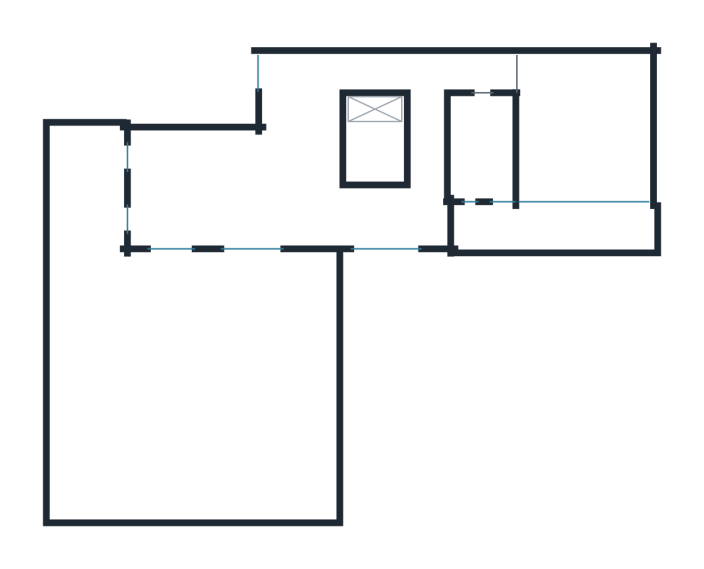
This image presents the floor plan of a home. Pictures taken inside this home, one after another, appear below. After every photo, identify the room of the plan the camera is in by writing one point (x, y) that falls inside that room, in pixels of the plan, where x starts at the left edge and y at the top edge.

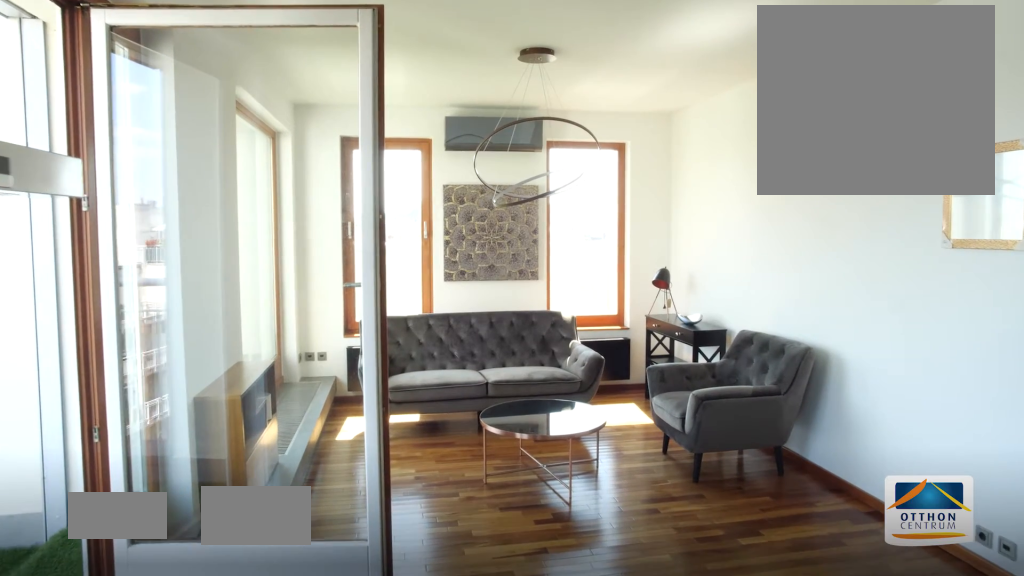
(202, 184)
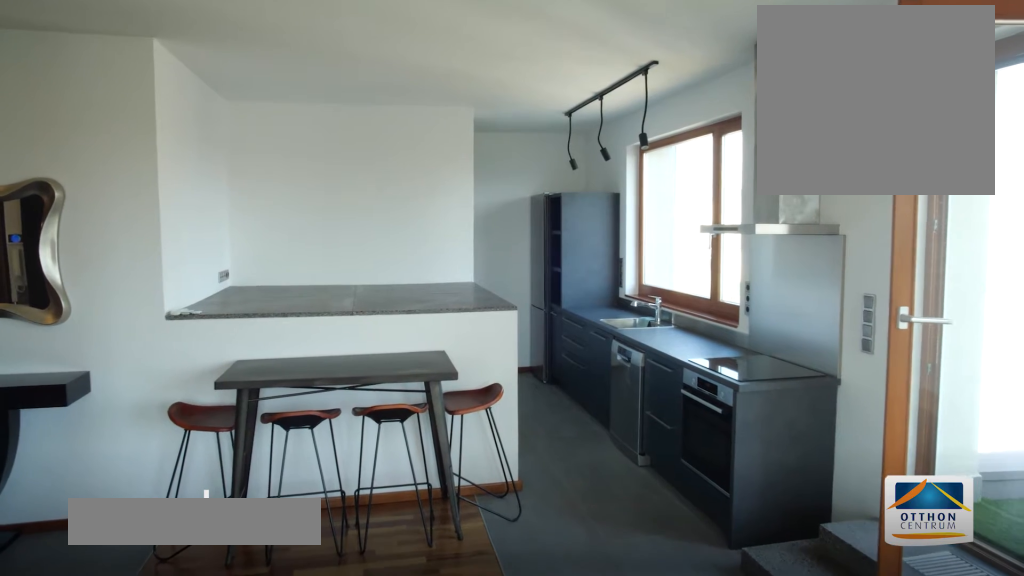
(373, 217)
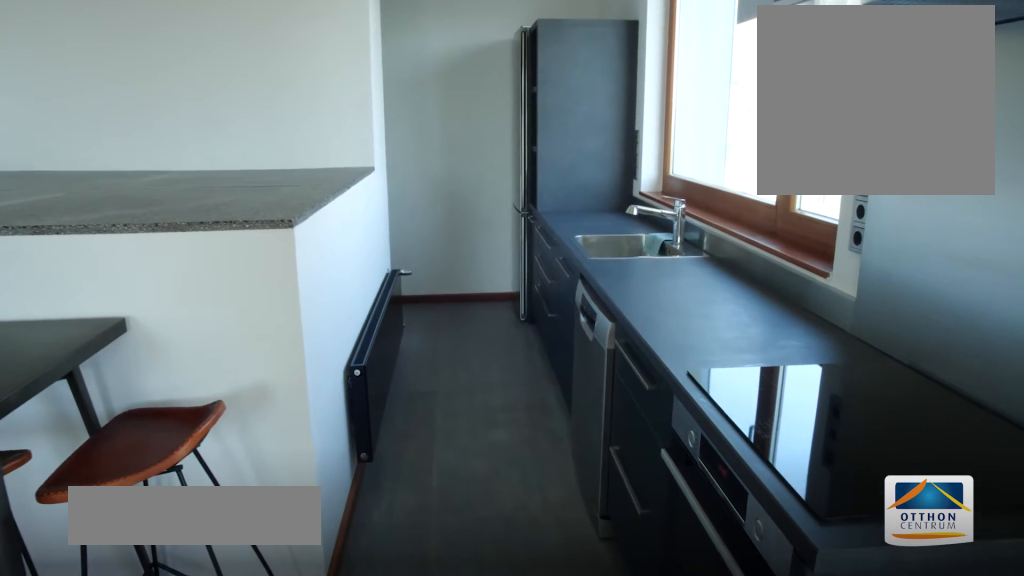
(373, 218)
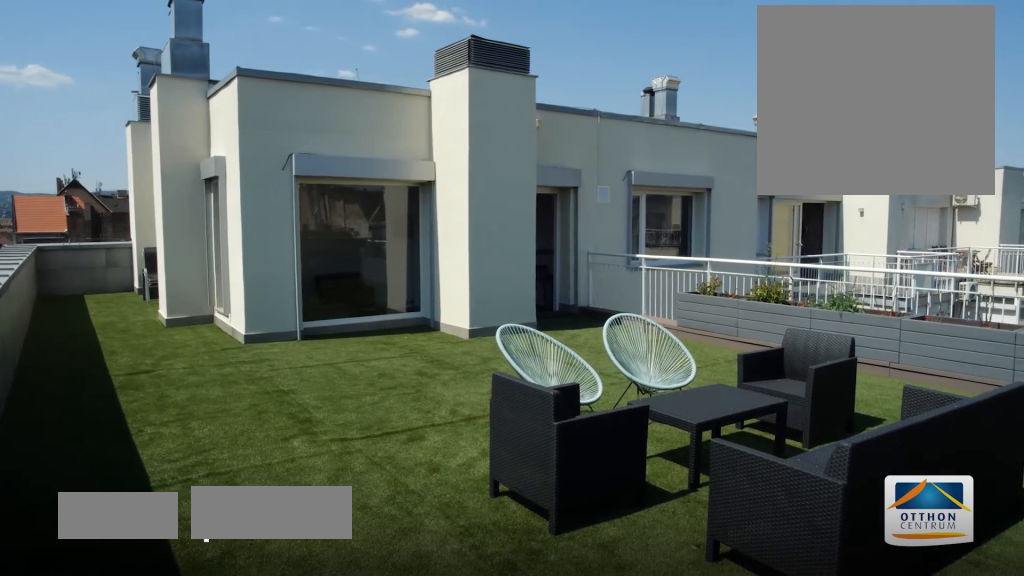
(176, 399)
